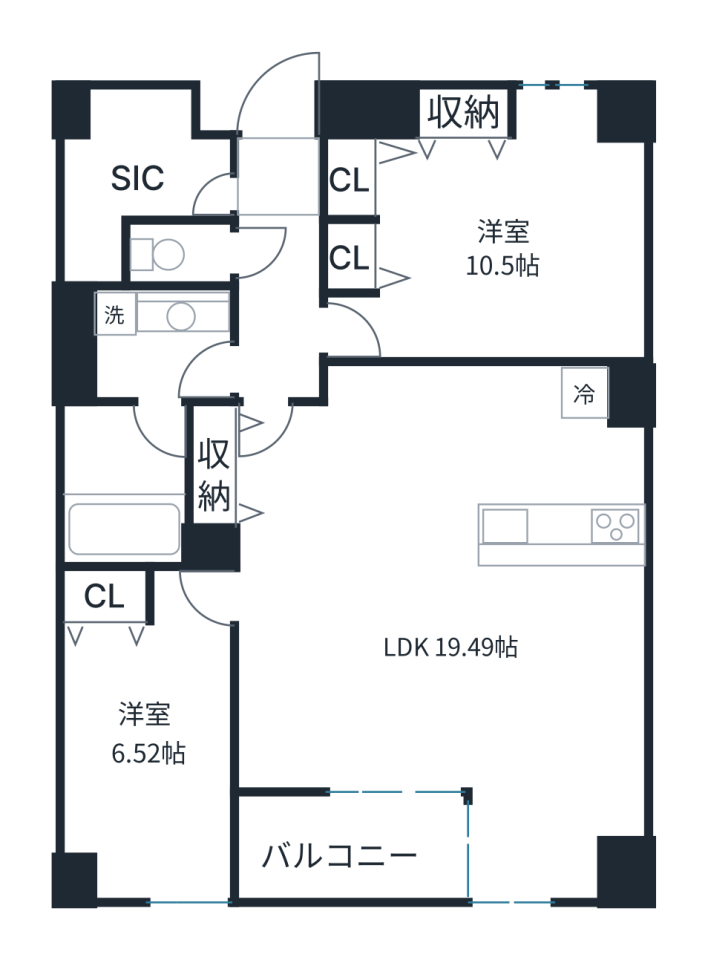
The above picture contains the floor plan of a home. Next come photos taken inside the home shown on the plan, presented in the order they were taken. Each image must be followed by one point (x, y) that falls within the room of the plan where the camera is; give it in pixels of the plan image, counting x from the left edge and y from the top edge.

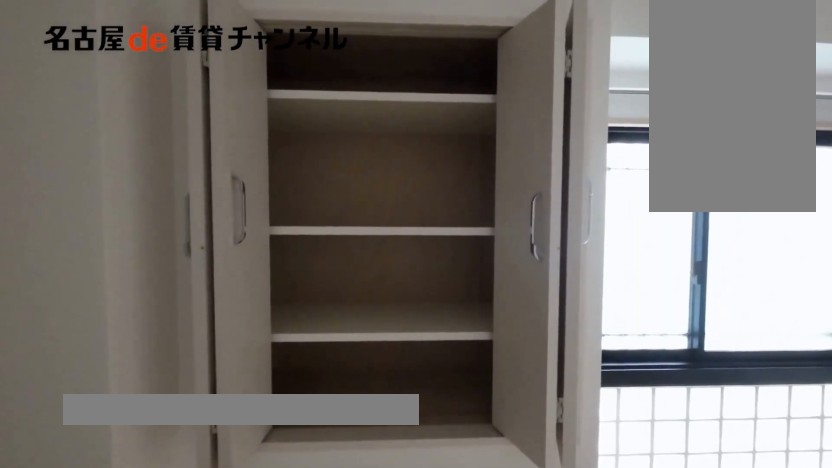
(481, 223)
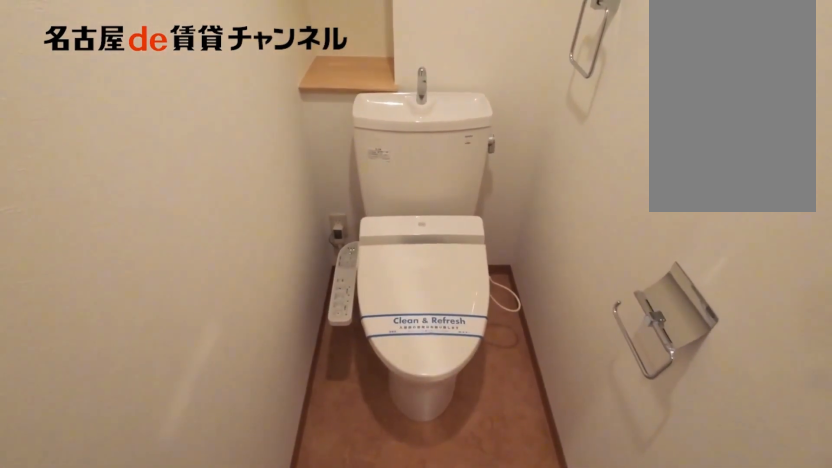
(178, 253)
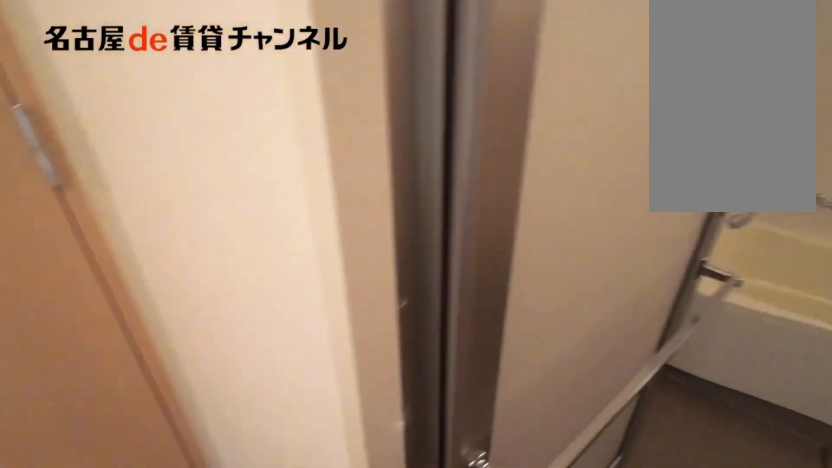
(156, 343)
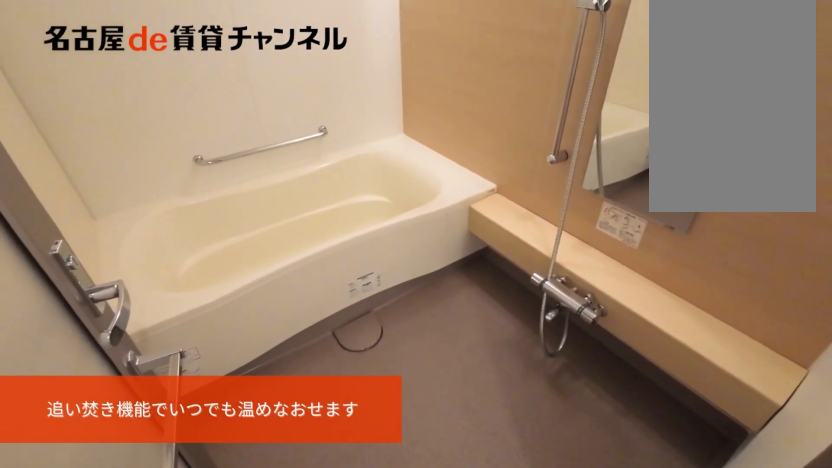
(132, 483)
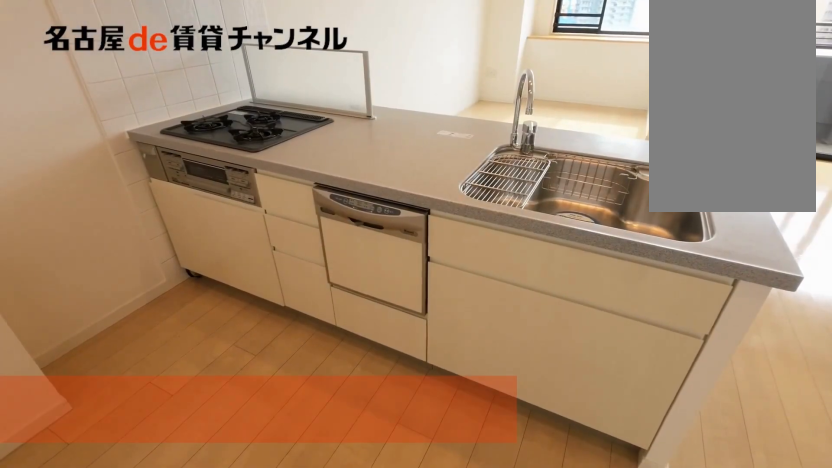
(560, 534)
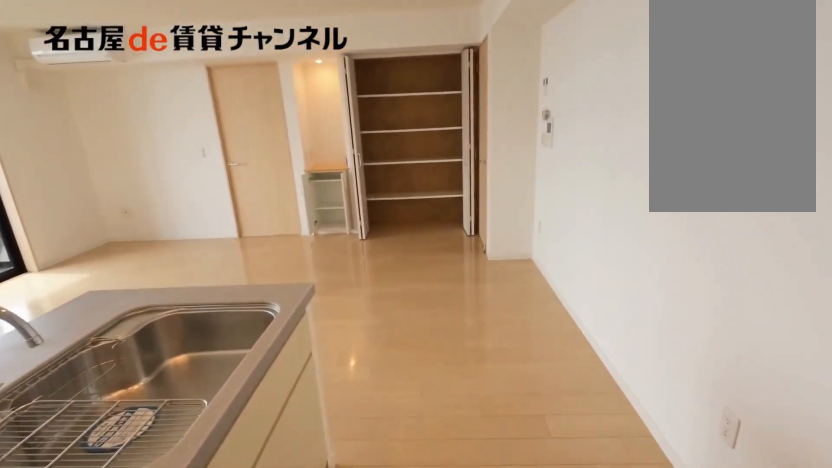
(560, 534)
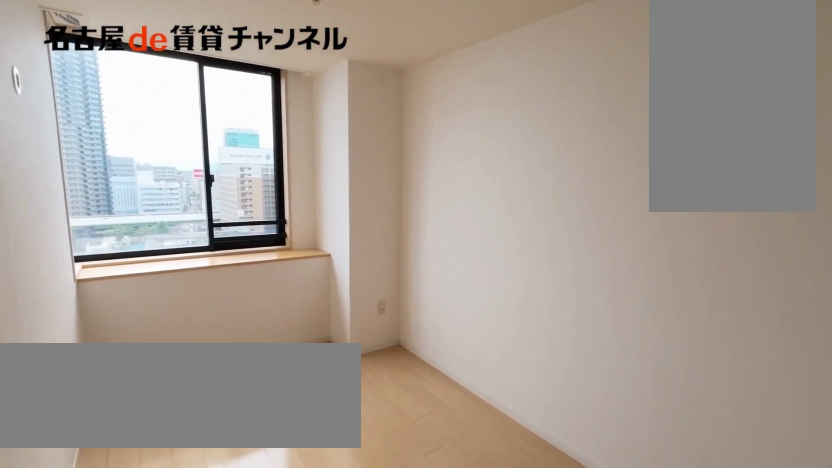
(154, 727)
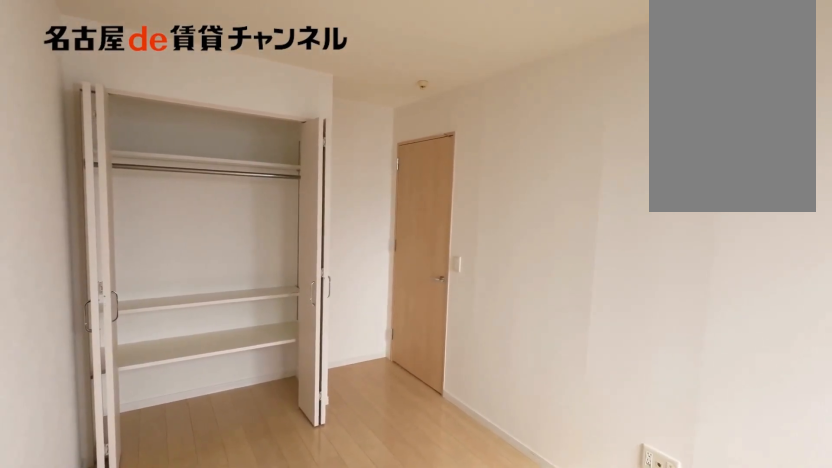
(154, 727)
